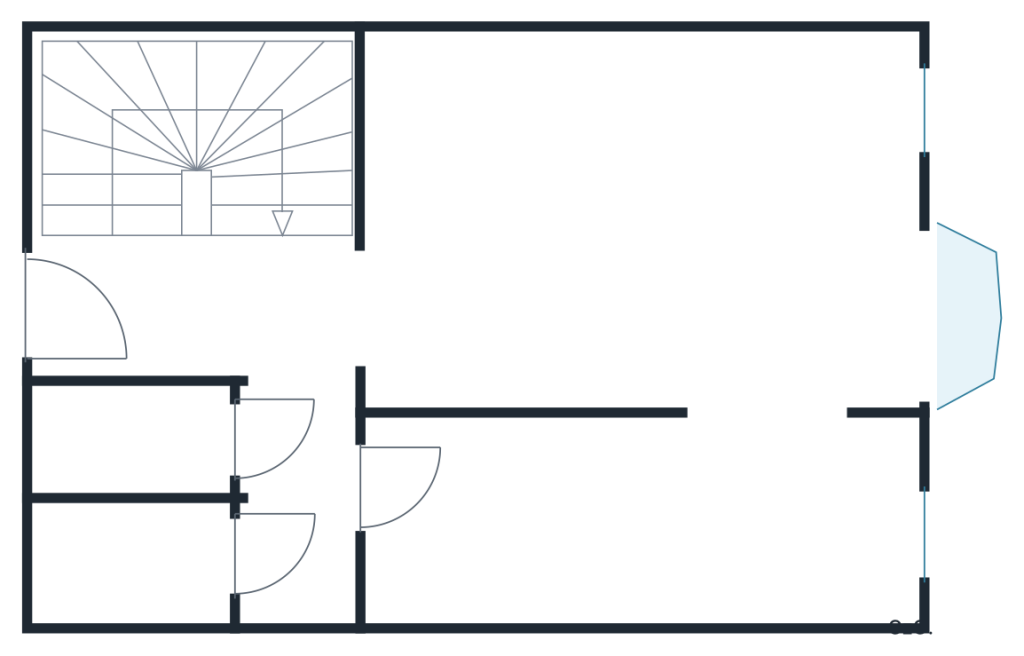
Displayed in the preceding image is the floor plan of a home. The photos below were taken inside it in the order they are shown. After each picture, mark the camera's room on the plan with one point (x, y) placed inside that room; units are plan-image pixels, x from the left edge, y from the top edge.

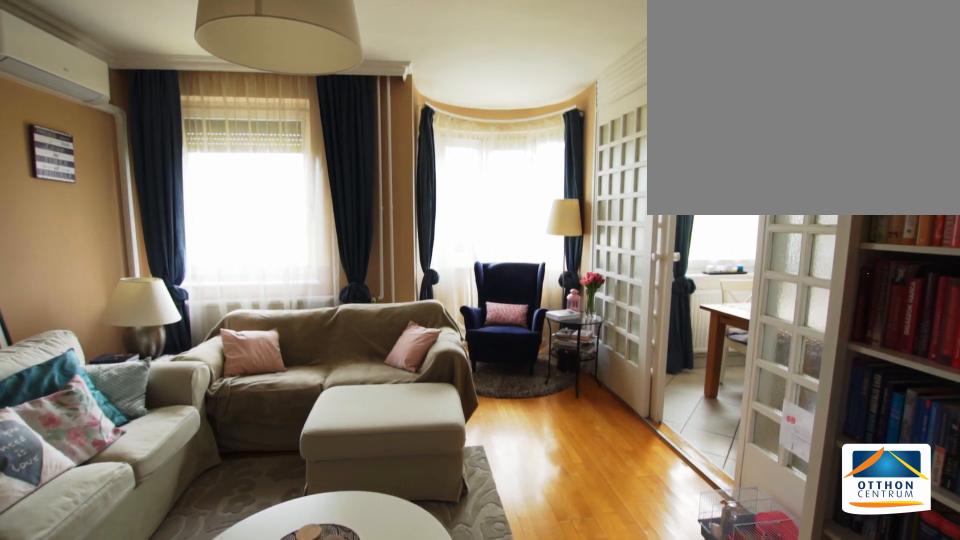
(652, 228)
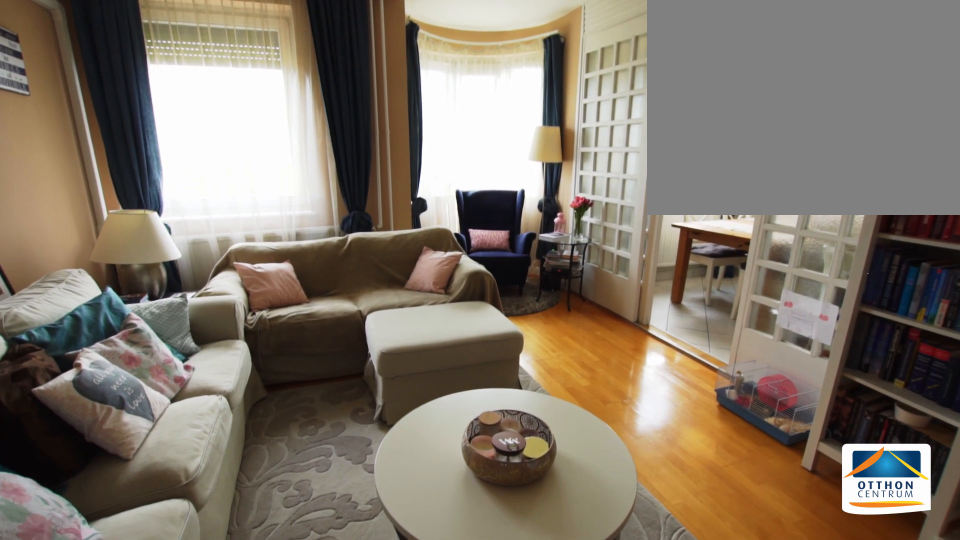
(652, 228)
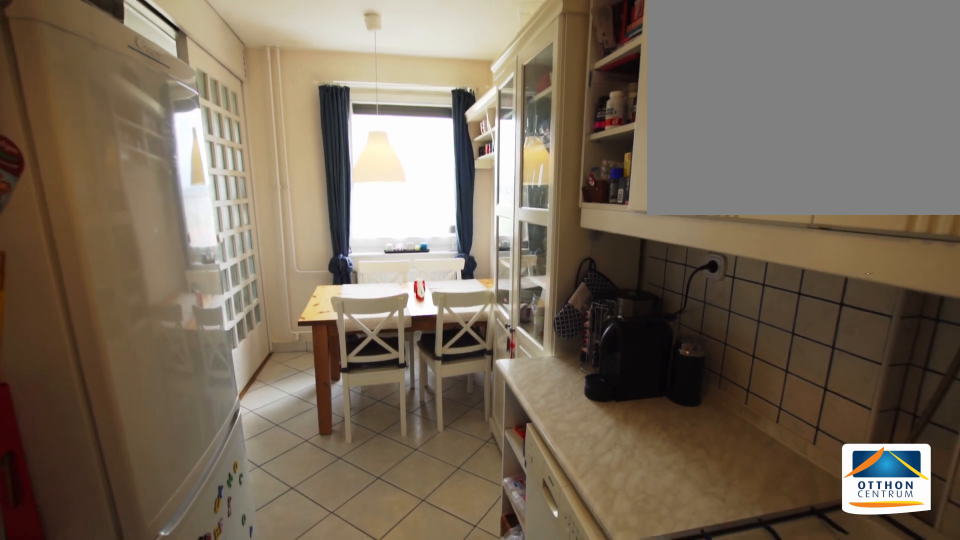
(652, 528)
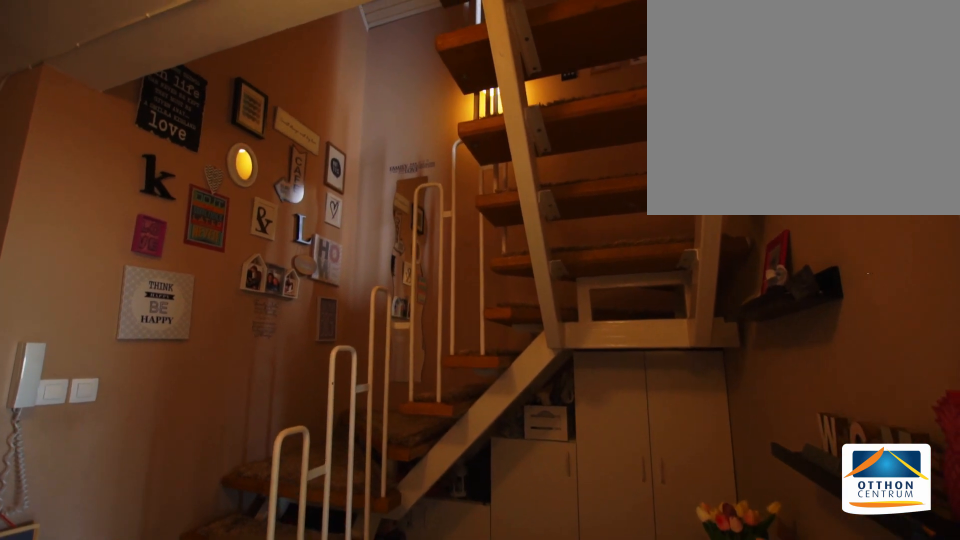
(294, 337)
